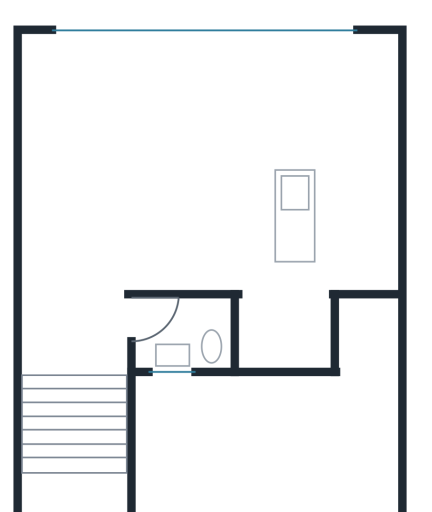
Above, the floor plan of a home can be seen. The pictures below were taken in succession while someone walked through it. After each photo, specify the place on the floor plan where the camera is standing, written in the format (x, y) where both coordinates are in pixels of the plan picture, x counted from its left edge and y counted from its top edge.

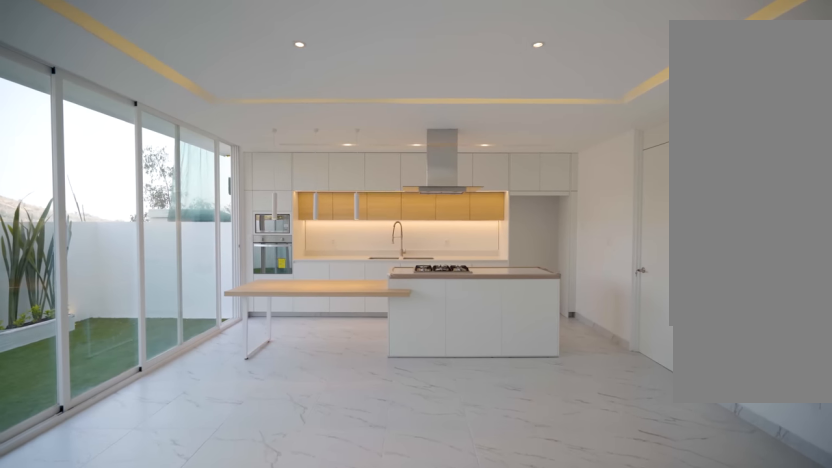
(101, 163)
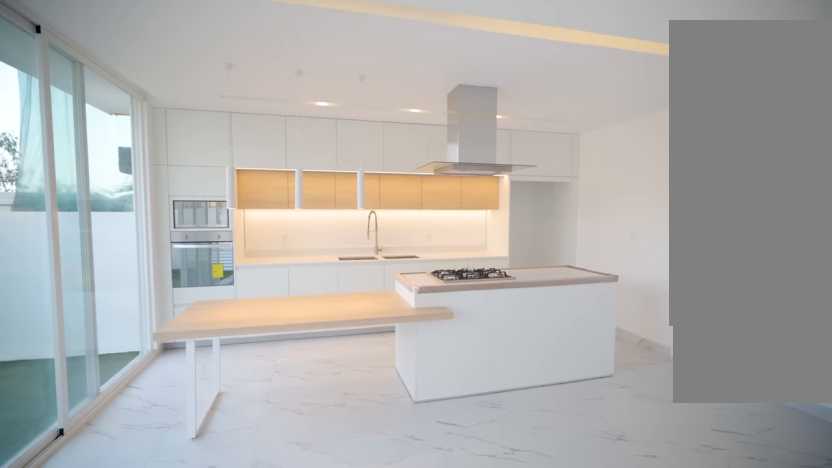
(221, 185)
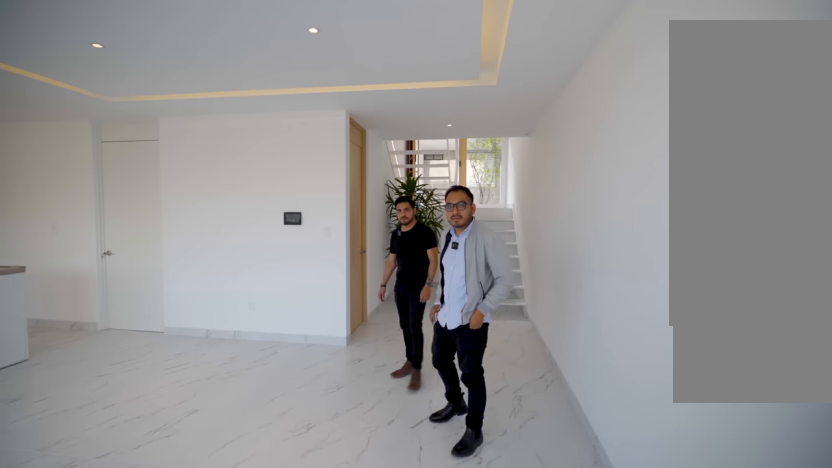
(92, 180)
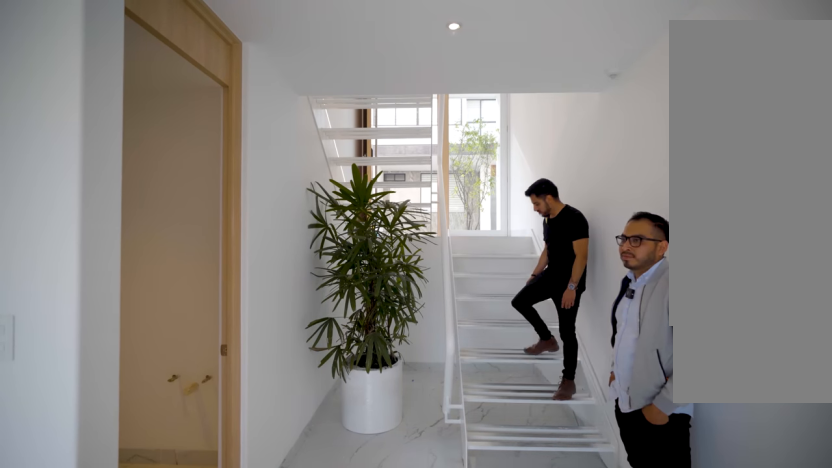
(67, 322)
